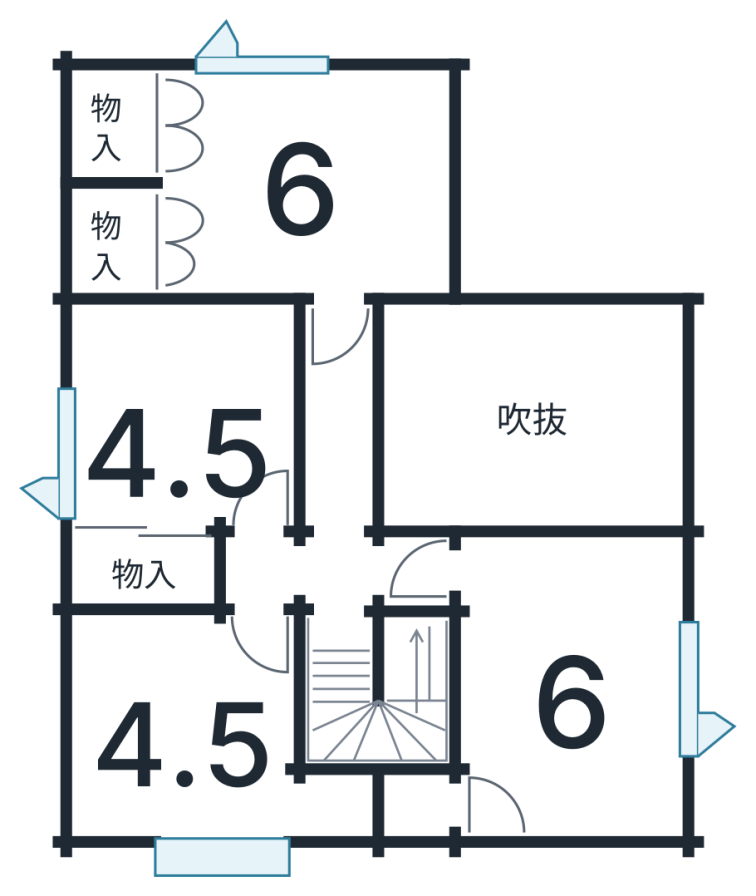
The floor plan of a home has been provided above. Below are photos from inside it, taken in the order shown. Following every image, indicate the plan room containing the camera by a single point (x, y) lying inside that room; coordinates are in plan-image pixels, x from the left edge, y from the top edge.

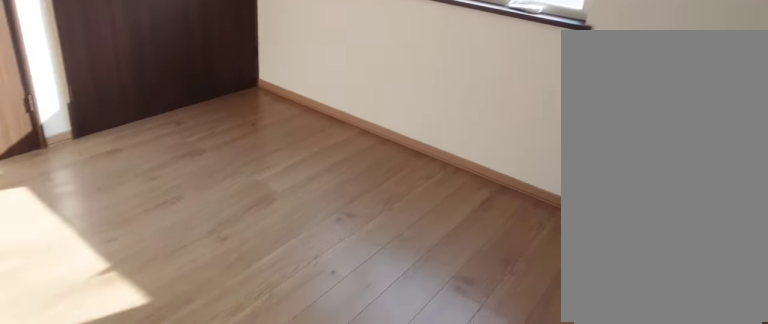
(295, 193)
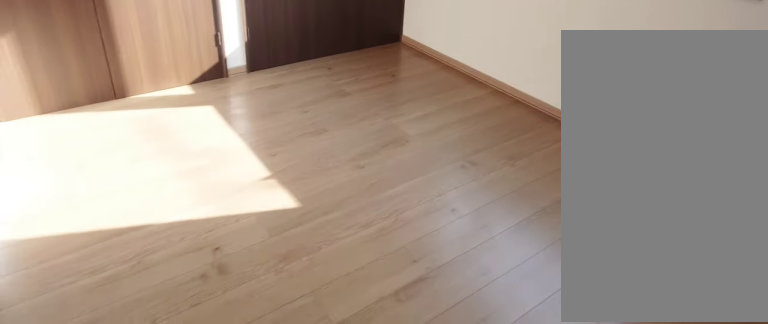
(295, 193)
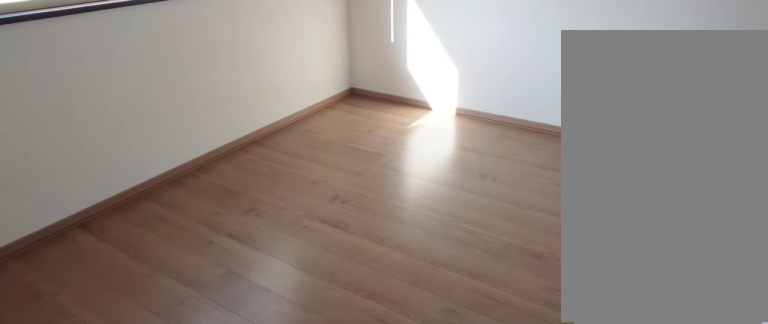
(585, 686)
